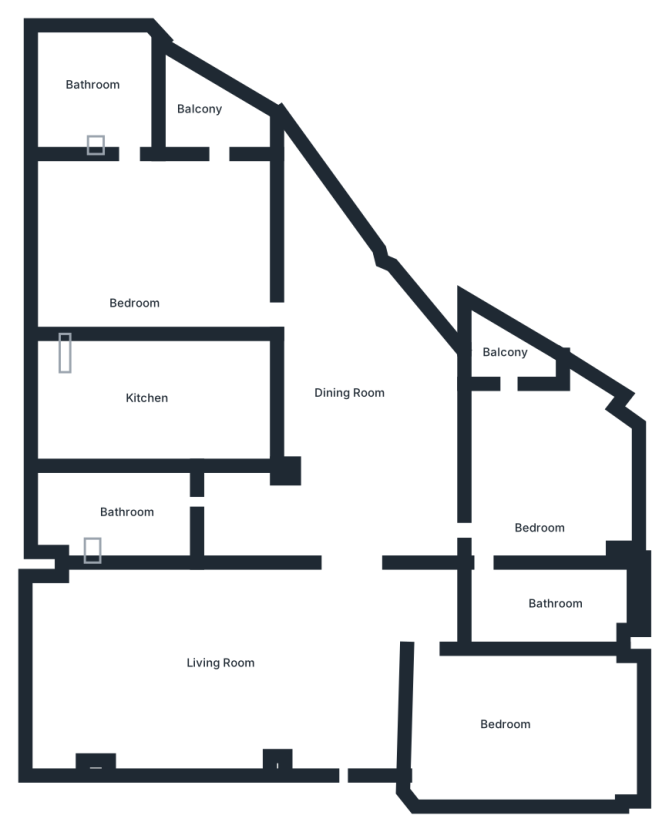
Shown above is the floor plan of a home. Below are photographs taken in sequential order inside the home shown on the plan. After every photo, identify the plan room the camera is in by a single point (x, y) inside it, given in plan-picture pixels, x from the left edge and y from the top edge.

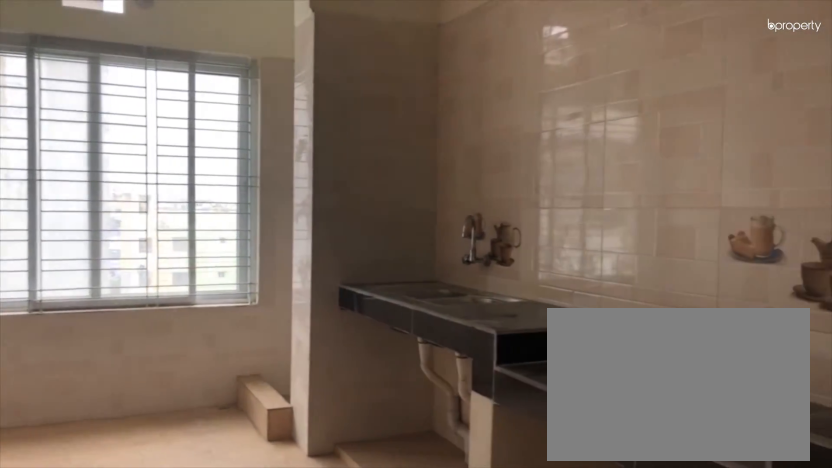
(144, 403)
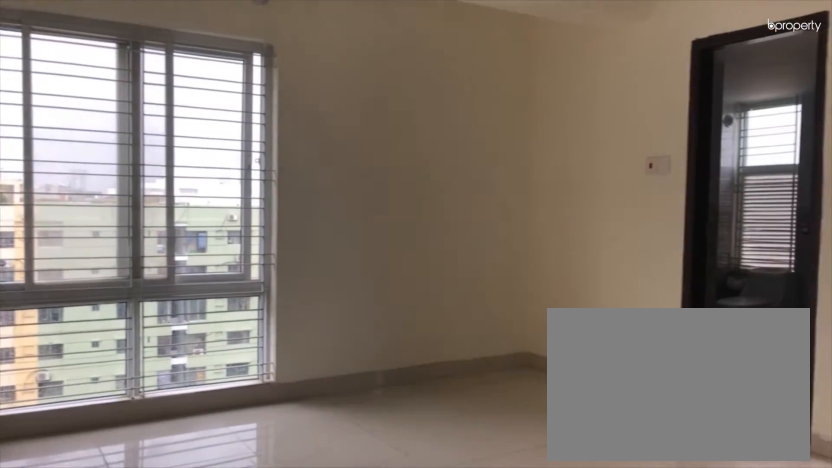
(135, 264)
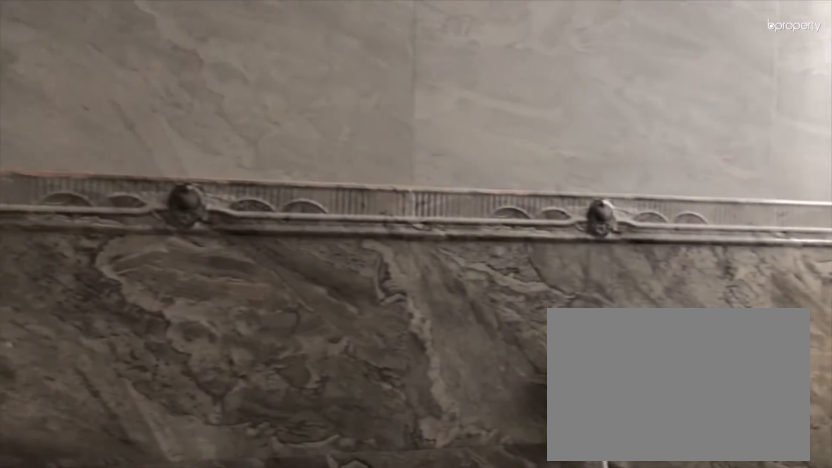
(95, 93)
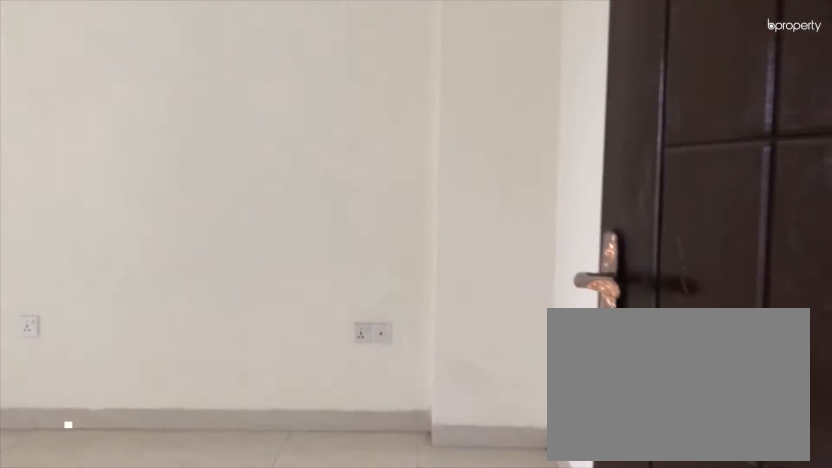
(541, 487)
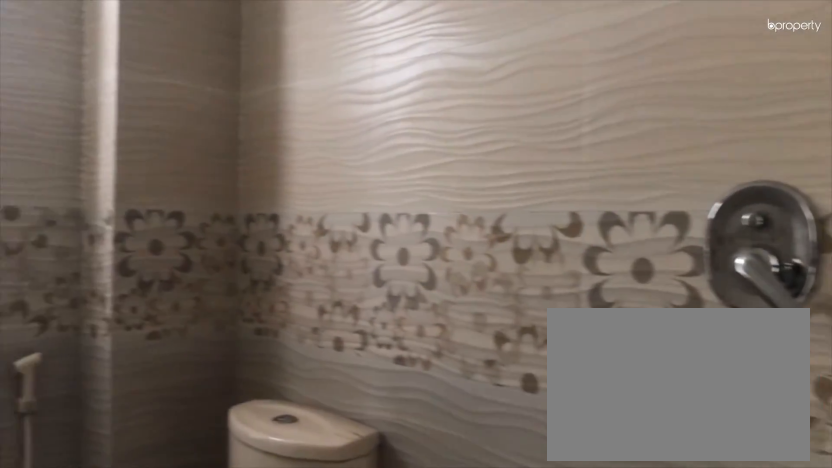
(565, 612)
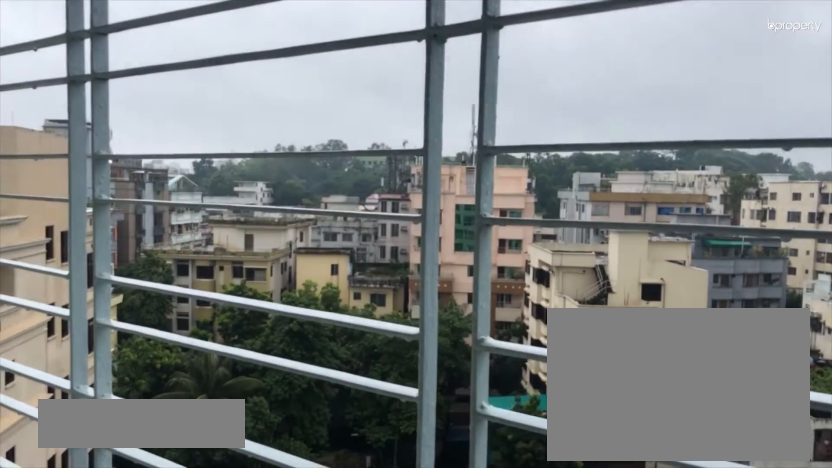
(507, 357)
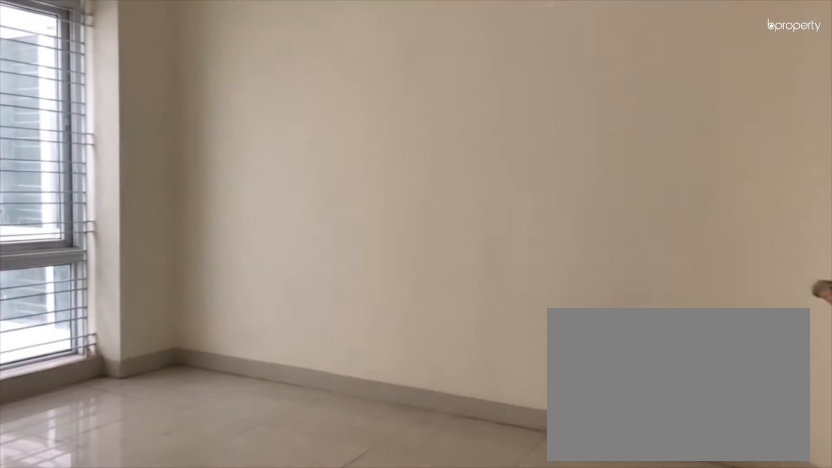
(514, 707)
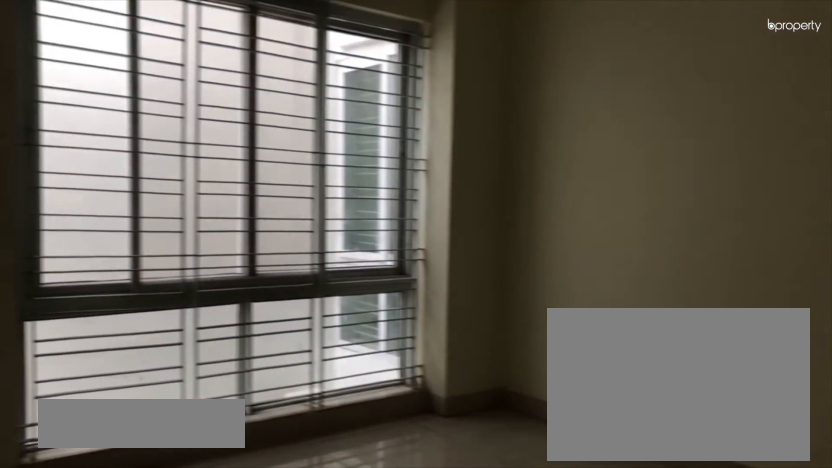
(514, 707)
